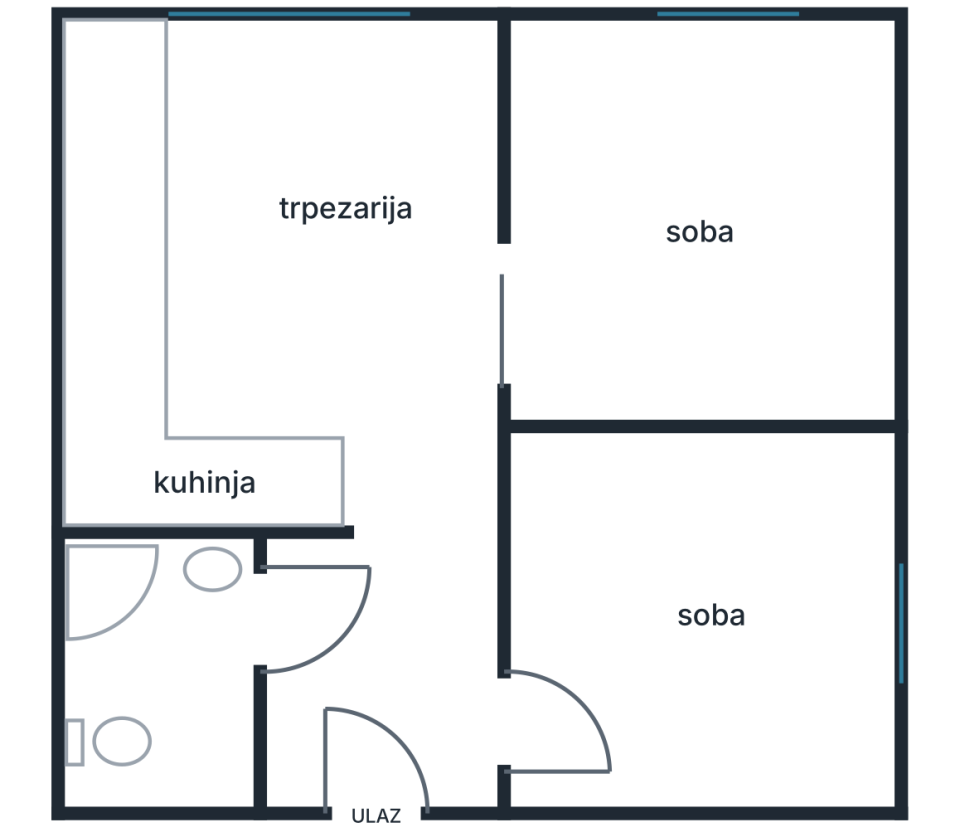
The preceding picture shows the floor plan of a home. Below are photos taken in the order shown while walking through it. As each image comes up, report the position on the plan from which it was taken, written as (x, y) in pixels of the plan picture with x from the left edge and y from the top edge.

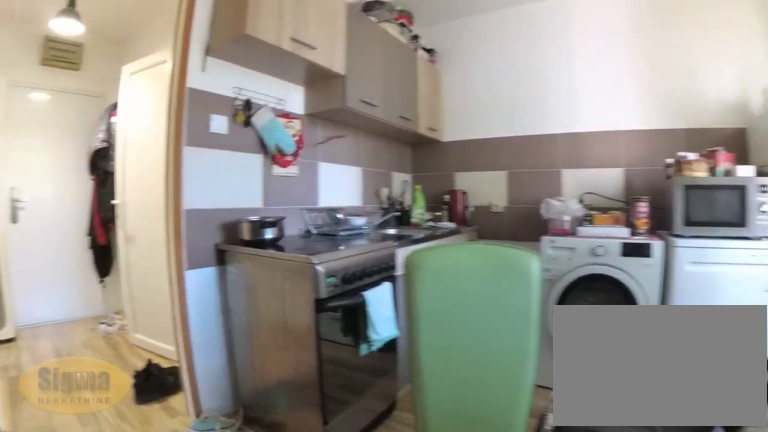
(464, 308)
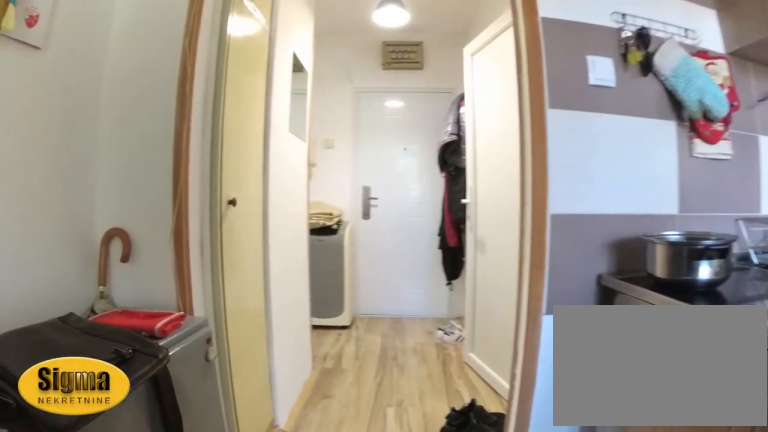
(420, 341)
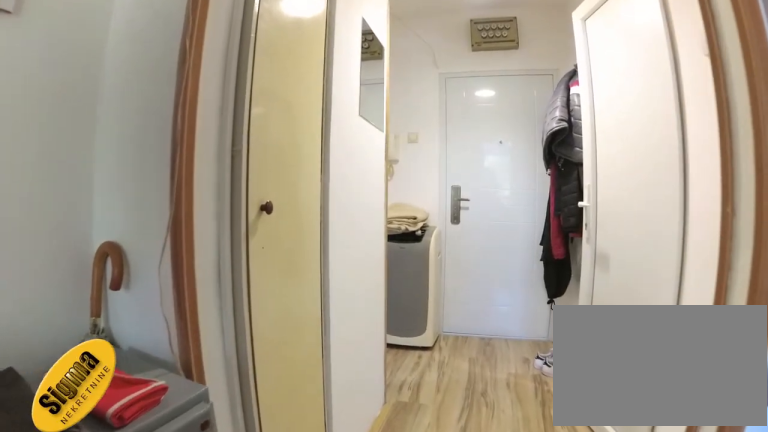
(418, 395)
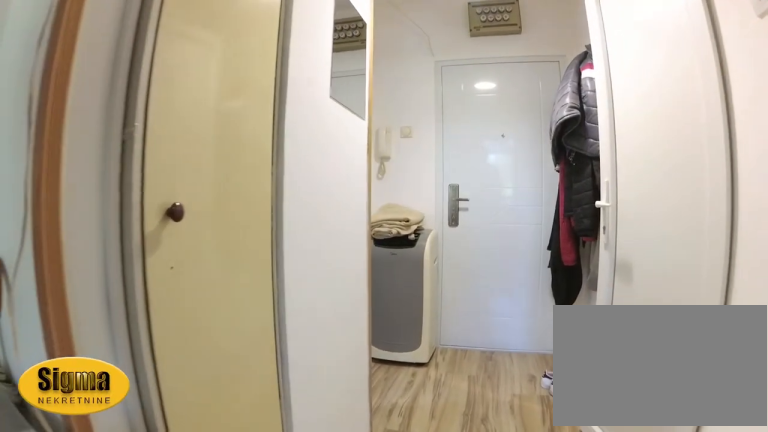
(418, 430)
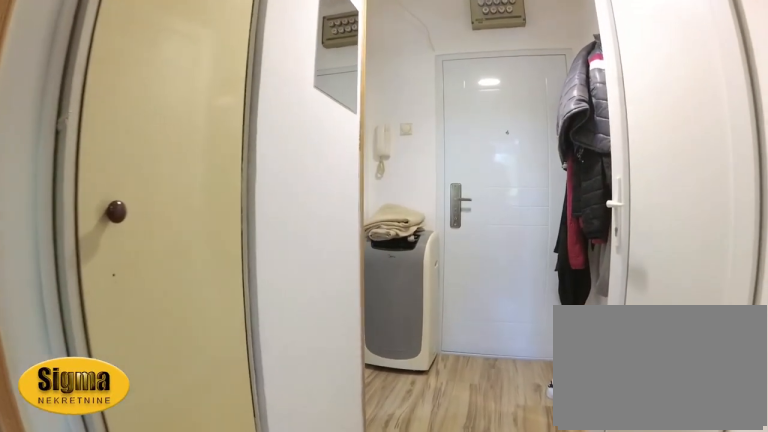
(418, 448)
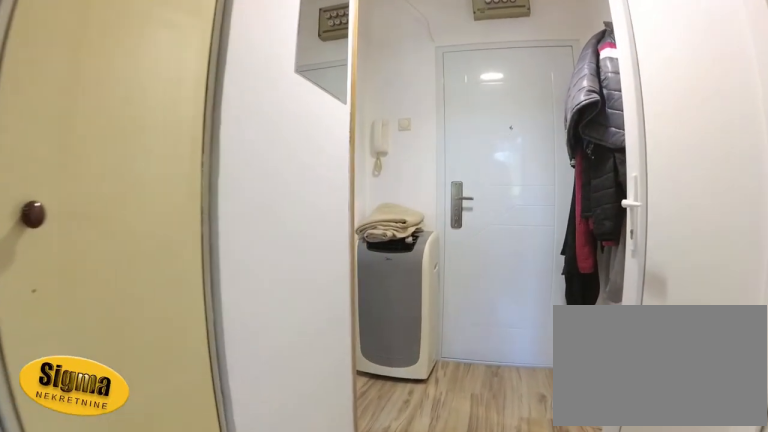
(418, 466)
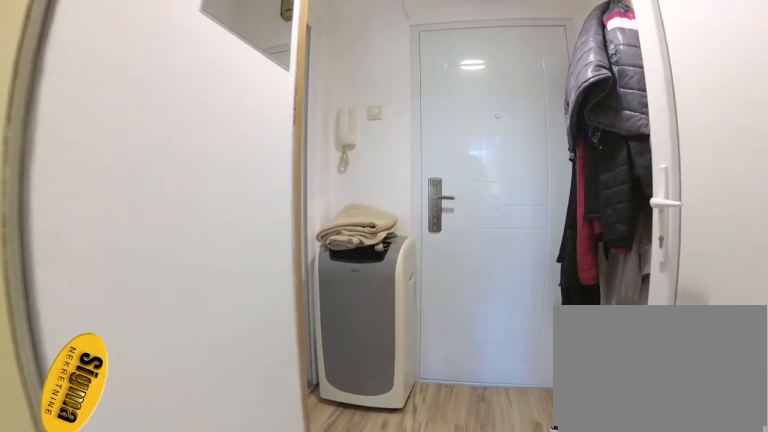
(412, 515)
